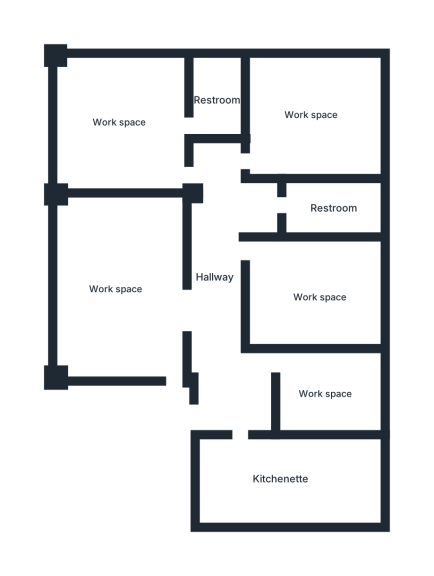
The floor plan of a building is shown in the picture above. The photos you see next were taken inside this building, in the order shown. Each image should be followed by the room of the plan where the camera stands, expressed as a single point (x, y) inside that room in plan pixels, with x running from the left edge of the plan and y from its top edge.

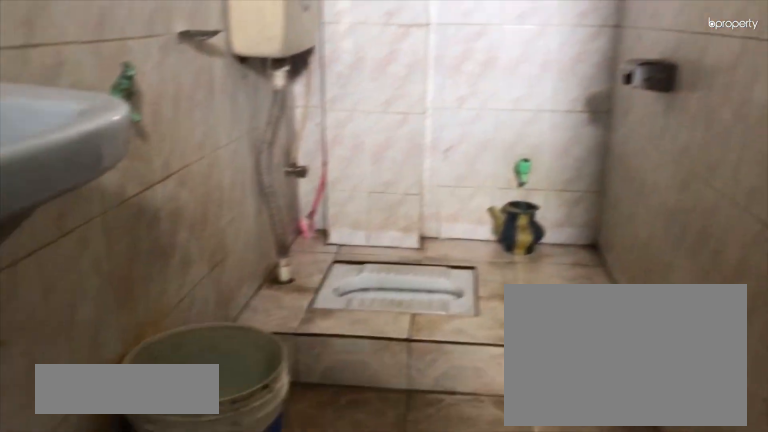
(331, 209)
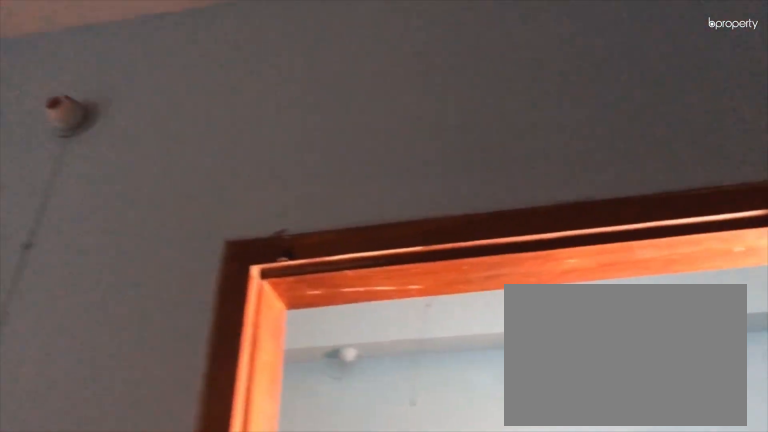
(301, 302)
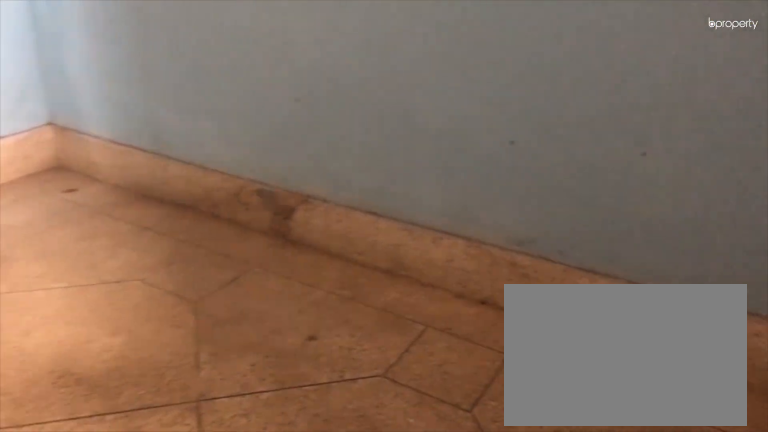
(319, 394)
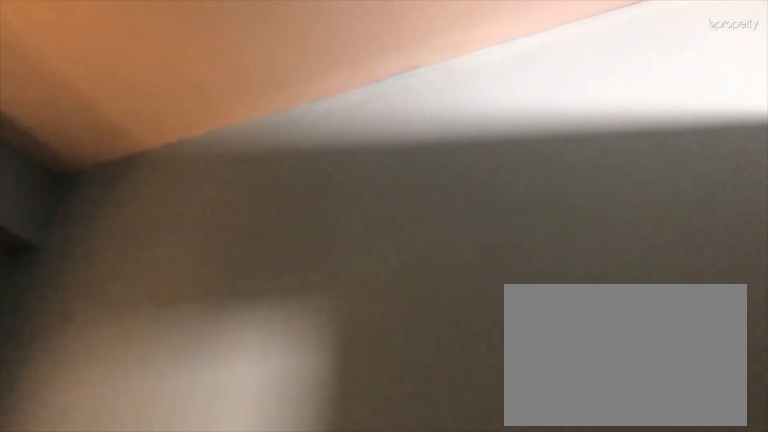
(320, 394)
